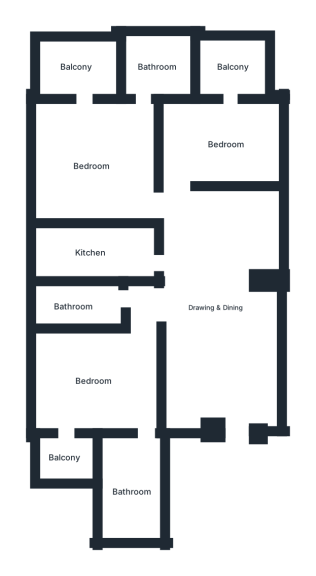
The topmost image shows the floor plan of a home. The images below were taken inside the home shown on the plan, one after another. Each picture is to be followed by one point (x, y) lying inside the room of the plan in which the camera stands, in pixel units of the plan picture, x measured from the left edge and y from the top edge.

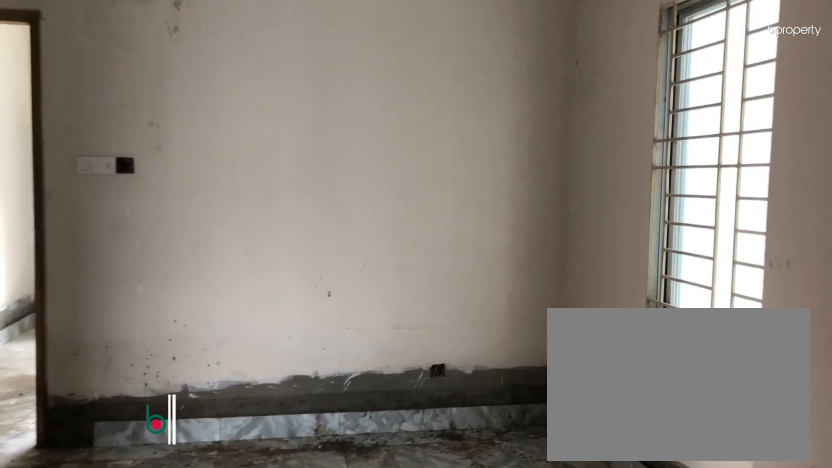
(215, 306)
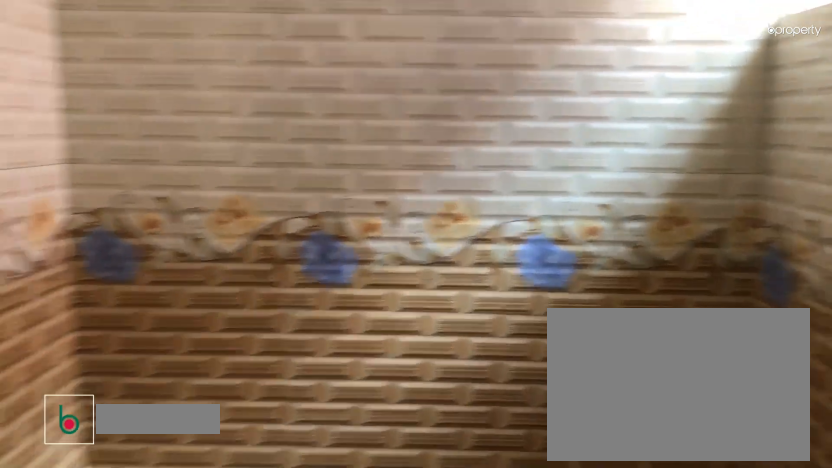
(133, 492)
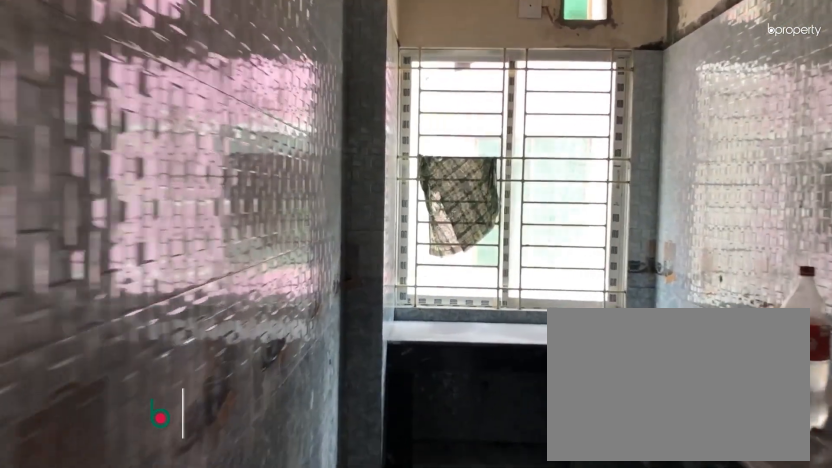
(90, 253)
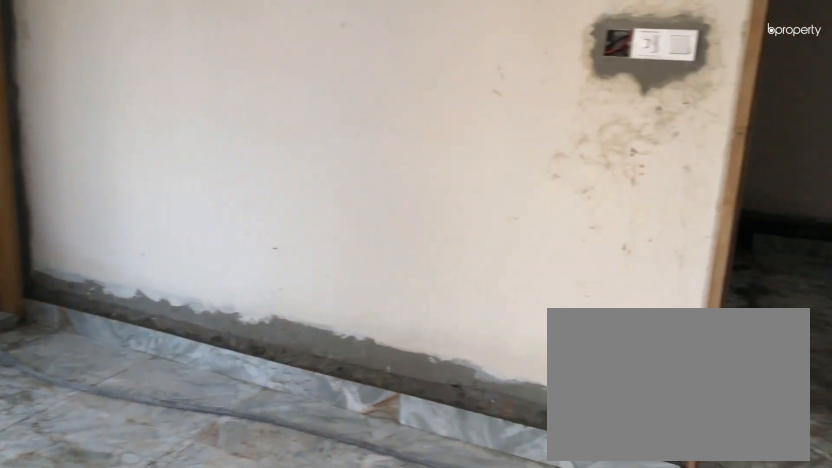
(91, 166)
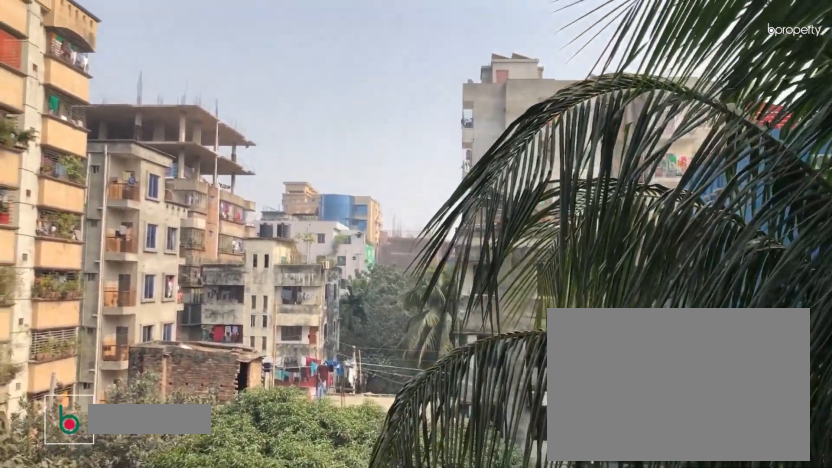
(76, 68)
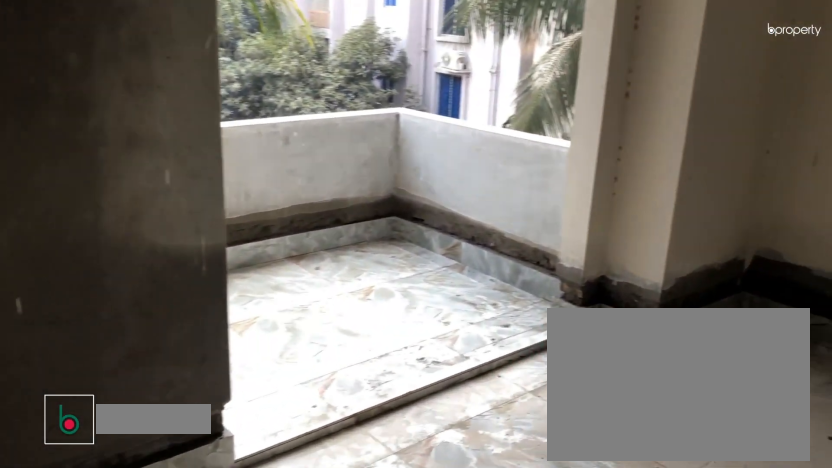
(224, 144)
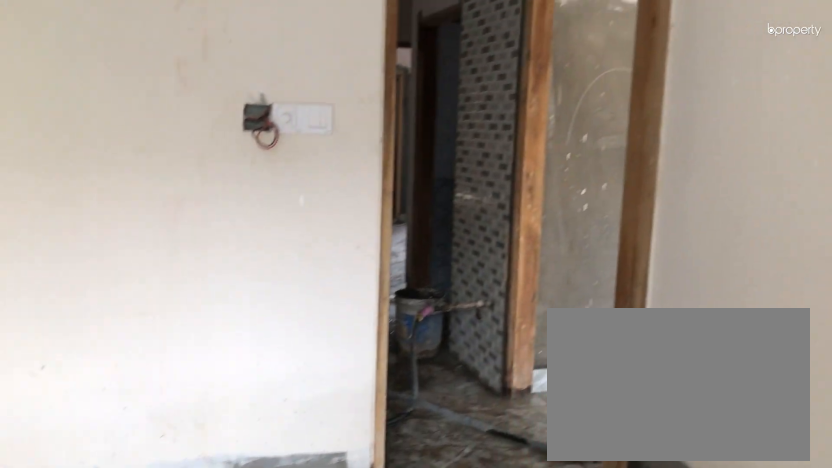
(224, 144)
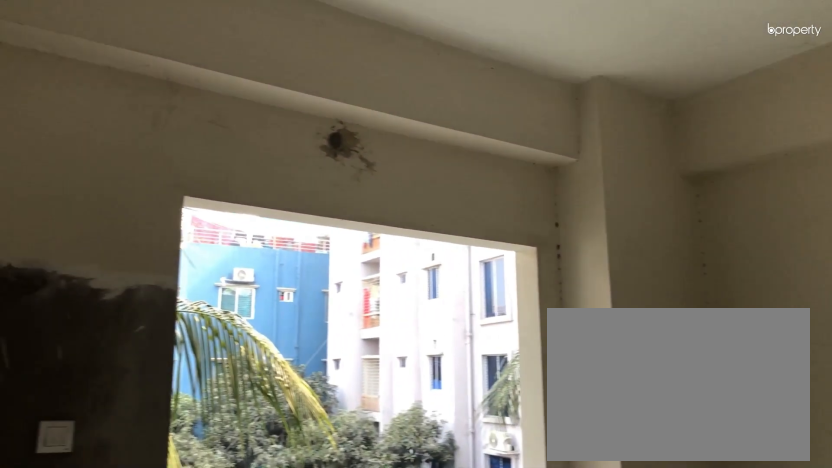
(224, 144)
